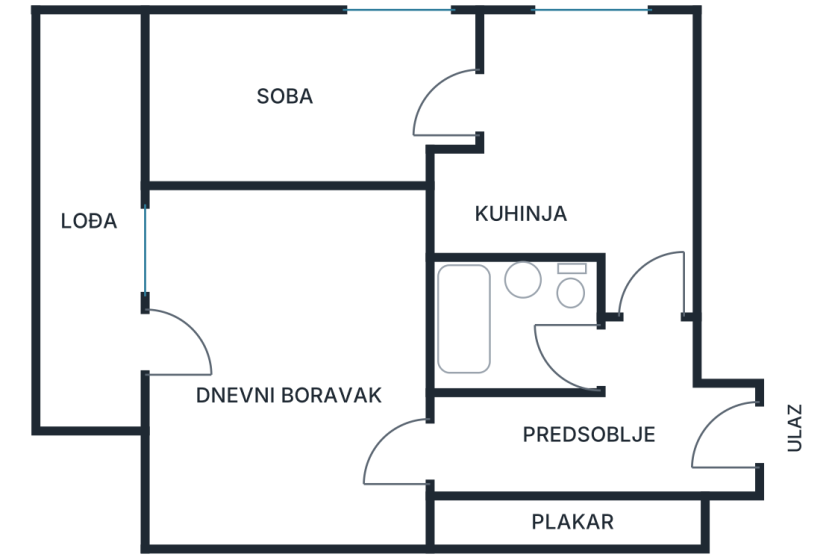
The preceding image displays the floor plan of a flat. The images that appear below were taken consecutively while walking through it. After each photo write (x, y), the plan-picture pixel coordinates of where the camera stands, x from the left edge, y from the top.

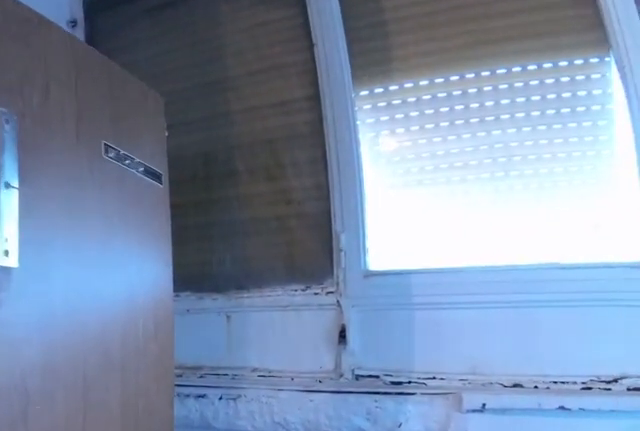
(200, 323)
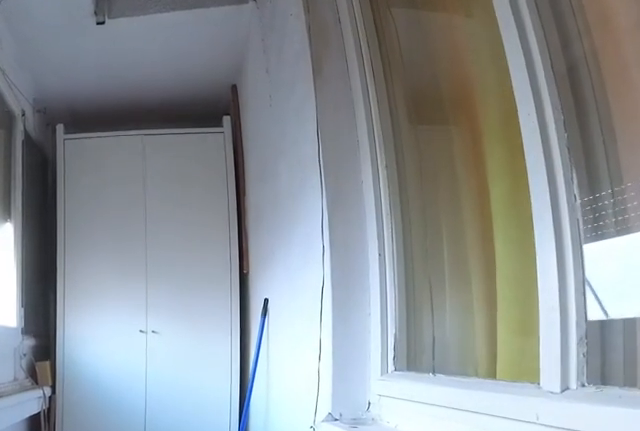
(80, 296)
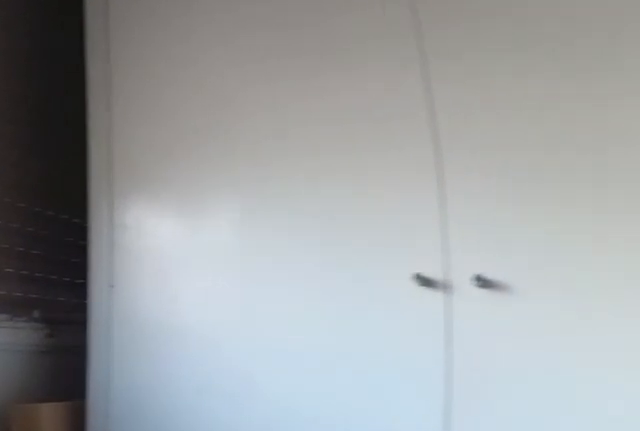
(85, 104)
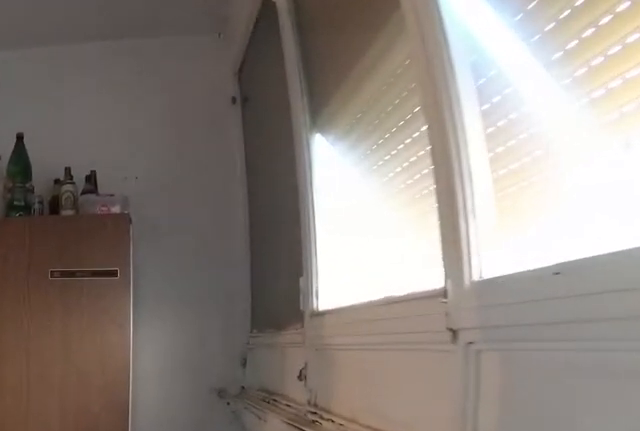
(80, 201)
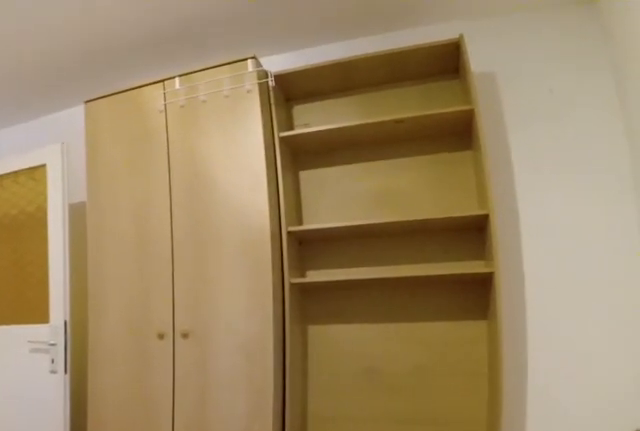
(204, 326)
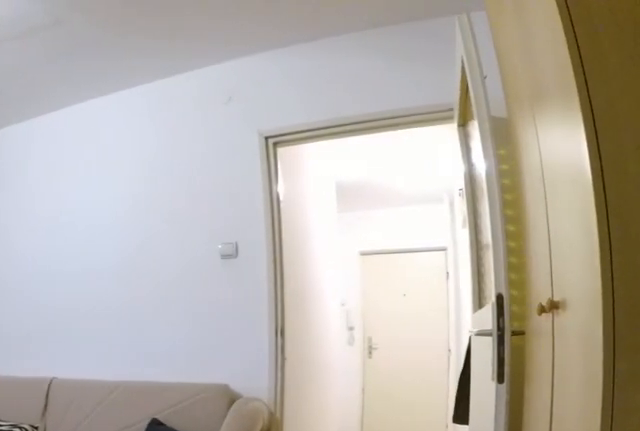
(184, 479)
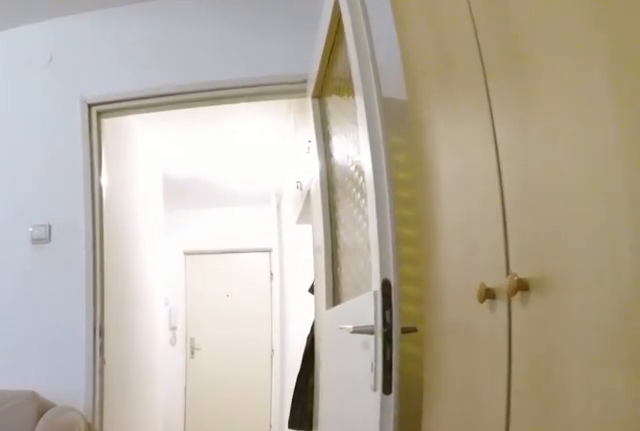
(306, 480)
